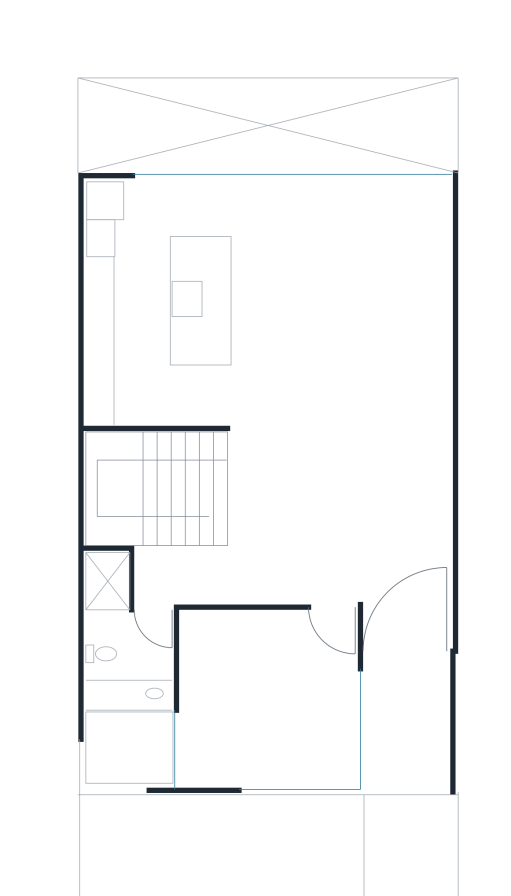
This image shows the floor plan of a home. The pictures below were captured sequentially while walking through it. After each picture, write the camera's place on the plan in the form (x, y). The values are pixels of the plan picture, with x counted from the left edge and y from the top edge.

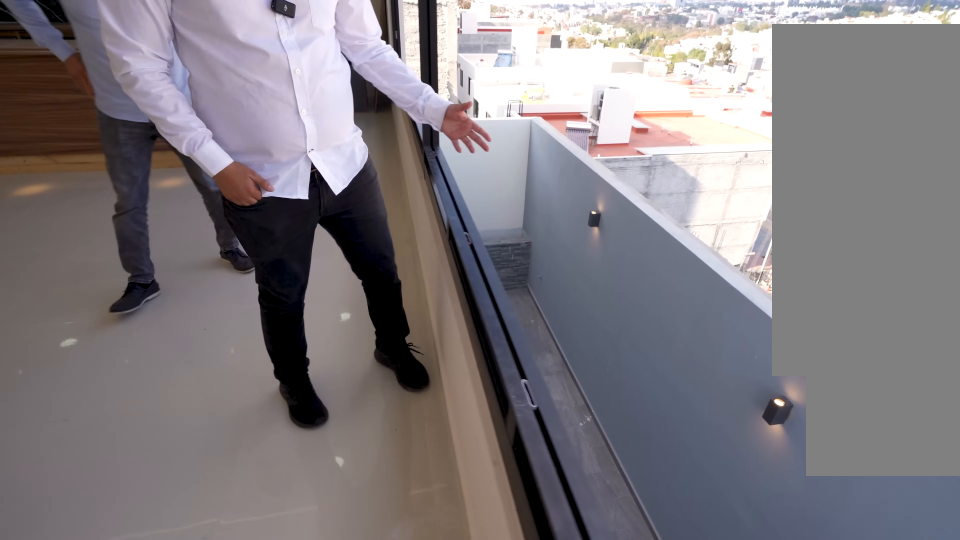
(408, 210)
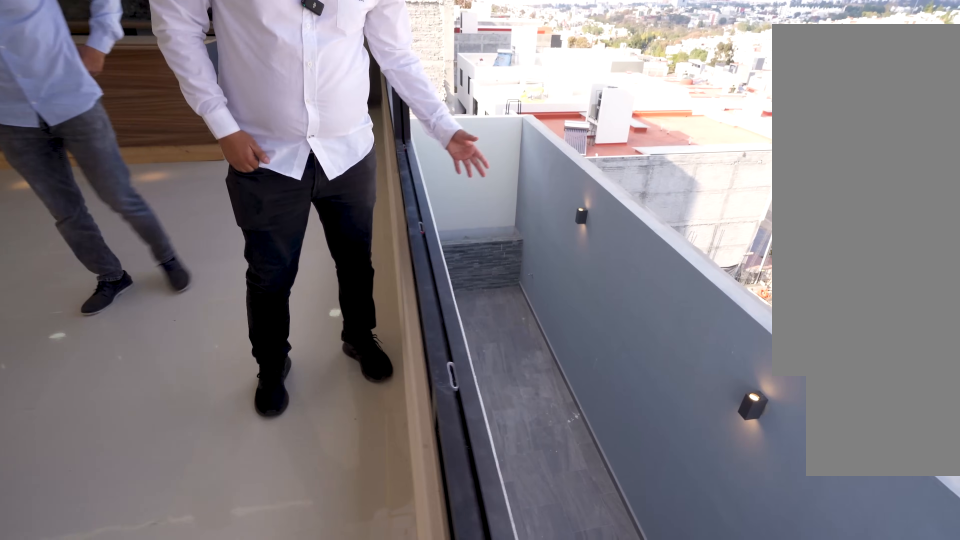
(408, 210)
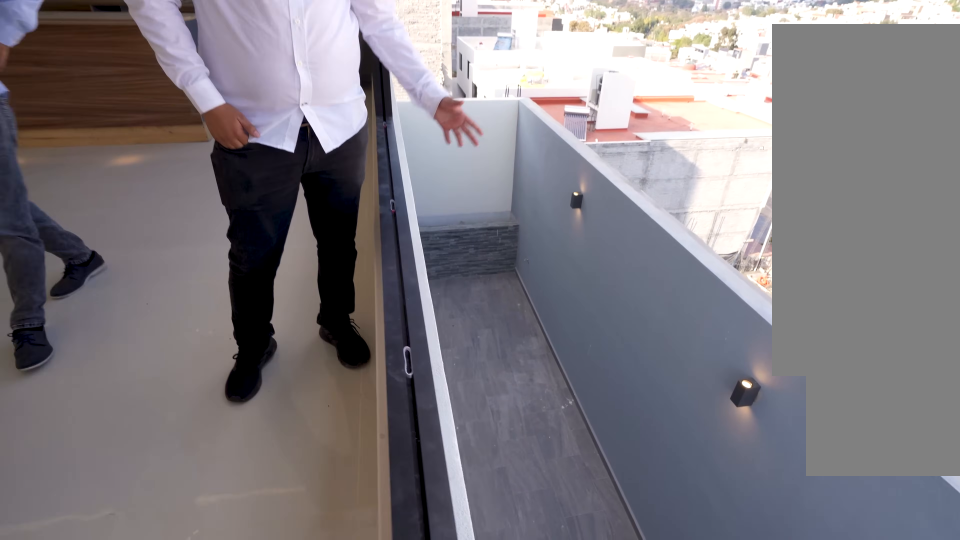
(411, 211)
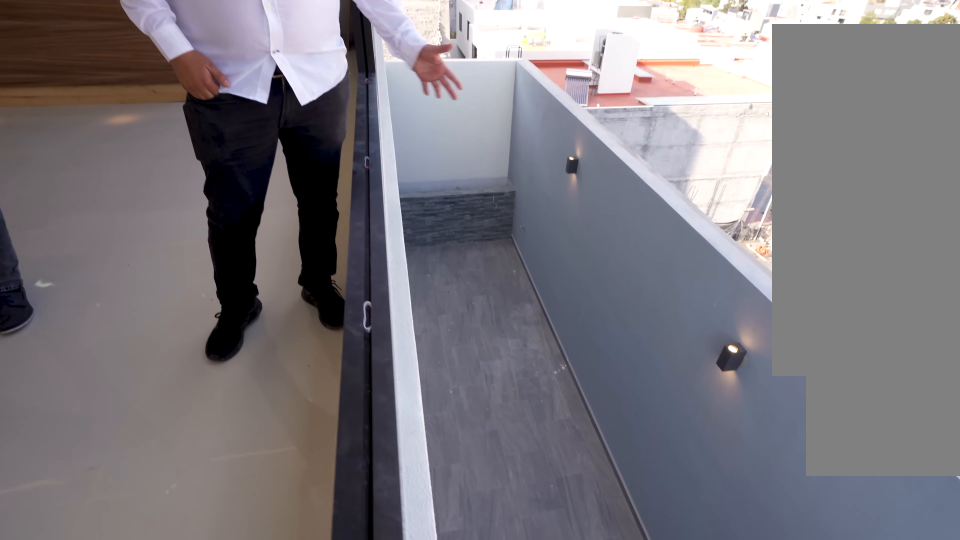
(408, 210)
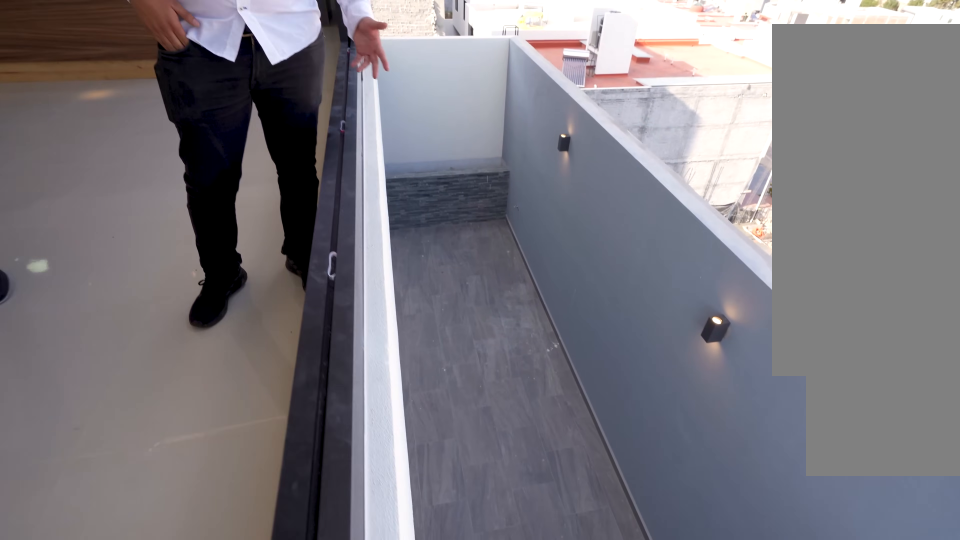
(409, 210)
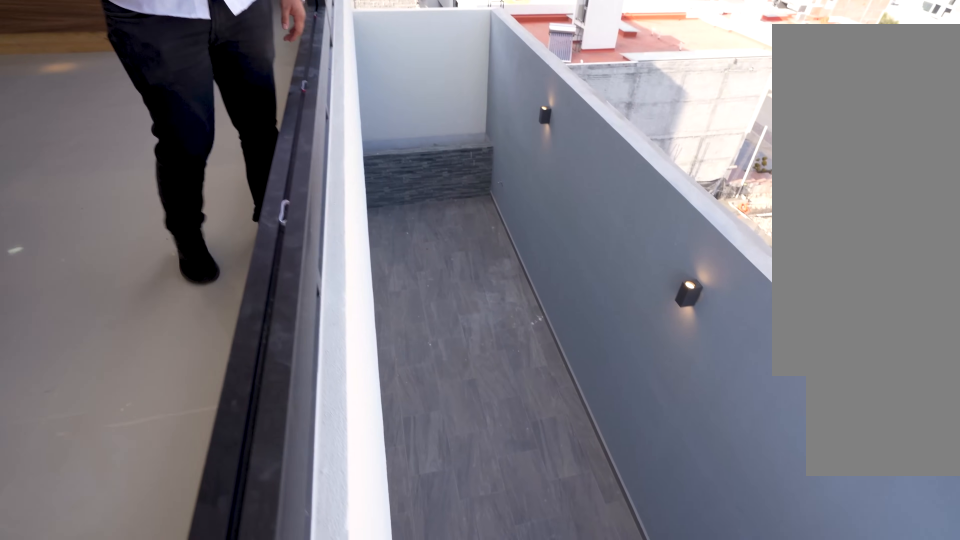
(409, 210)
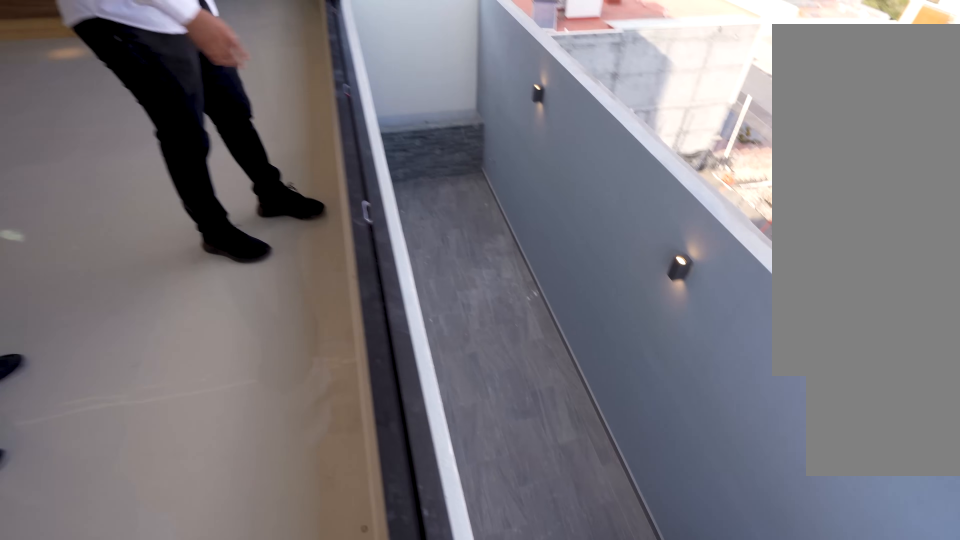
(408, 210)
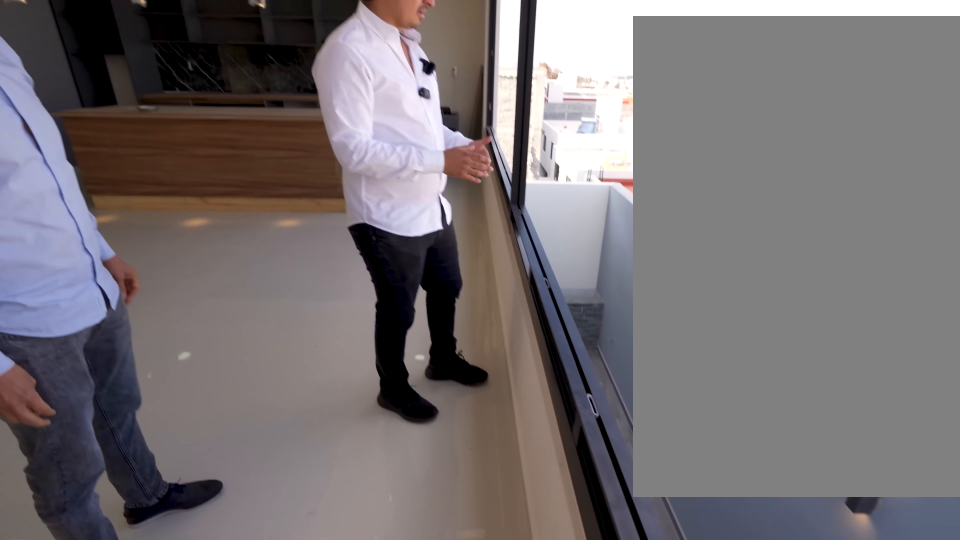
(409, 210)
